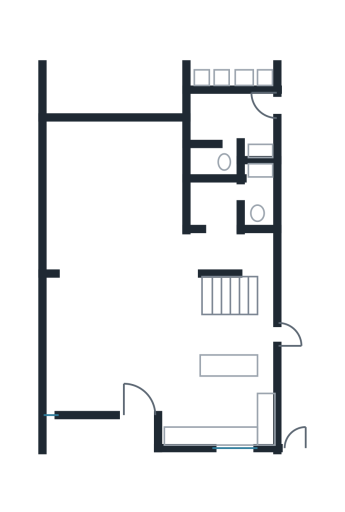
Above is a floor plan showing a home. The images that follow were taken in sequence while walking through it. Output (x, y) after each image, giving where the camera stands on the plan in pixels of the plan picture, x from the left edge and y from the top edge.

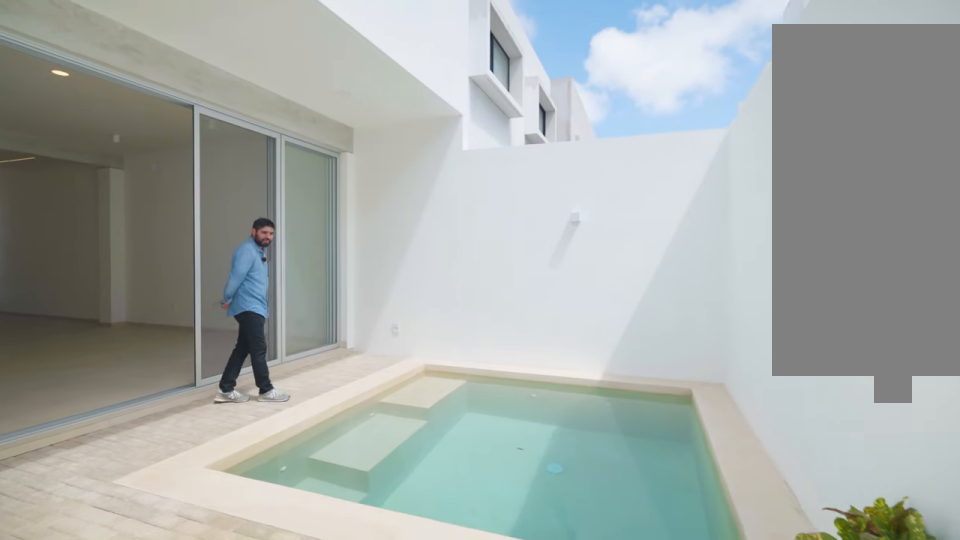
(170, 81)
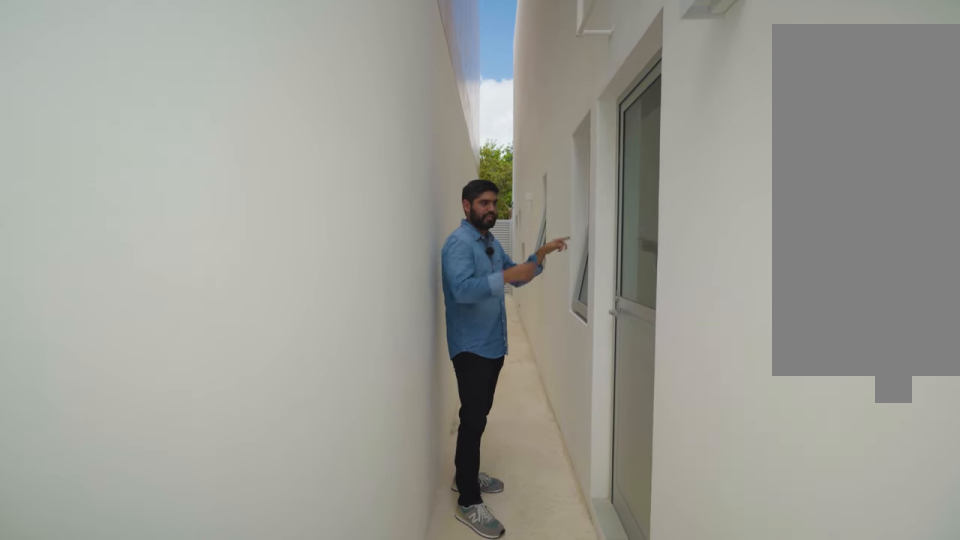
(290, 100)
